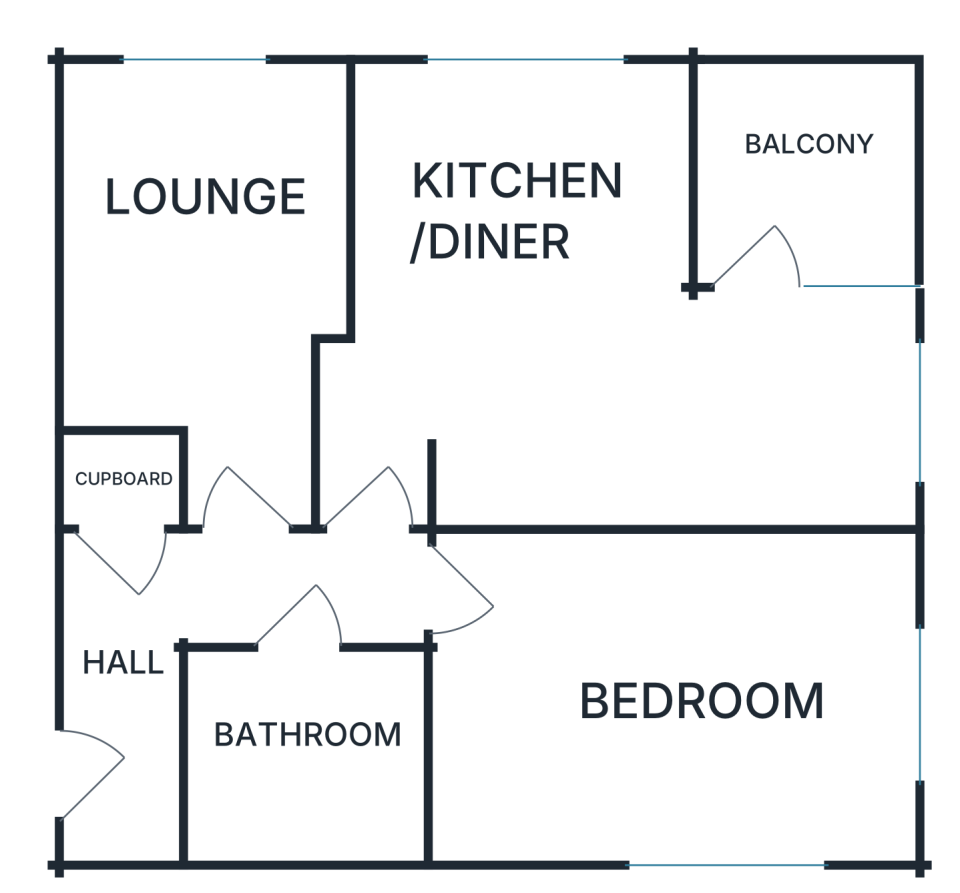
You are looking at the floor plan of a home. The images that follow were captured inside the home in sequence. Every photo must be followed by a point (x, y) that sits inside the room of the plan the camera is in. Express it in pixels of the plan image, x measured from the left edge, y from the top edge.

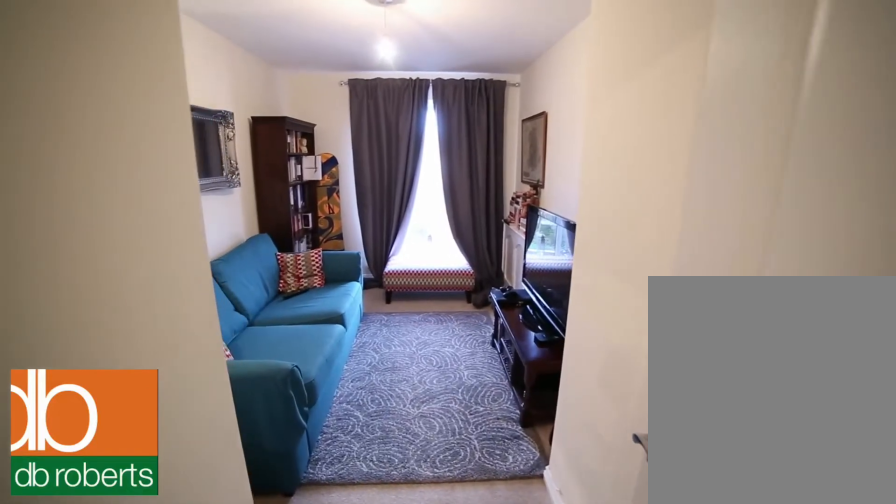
(206, 263)
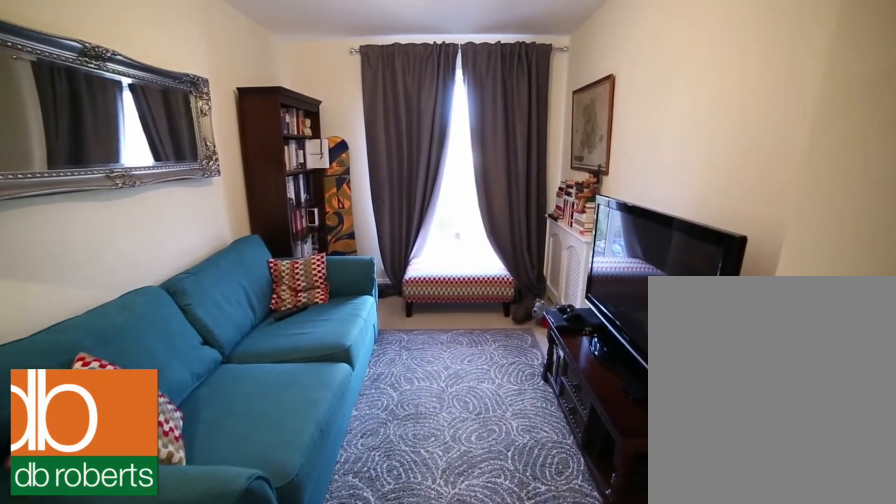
(206, 263)
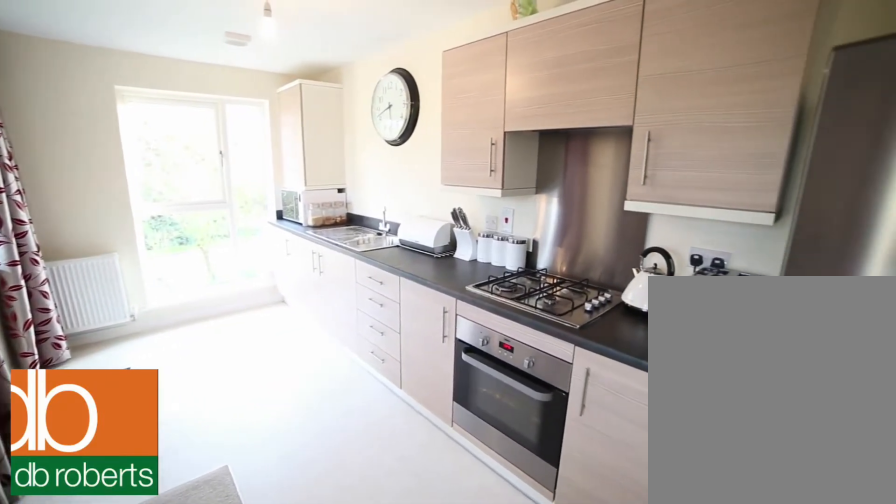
(608, 341)
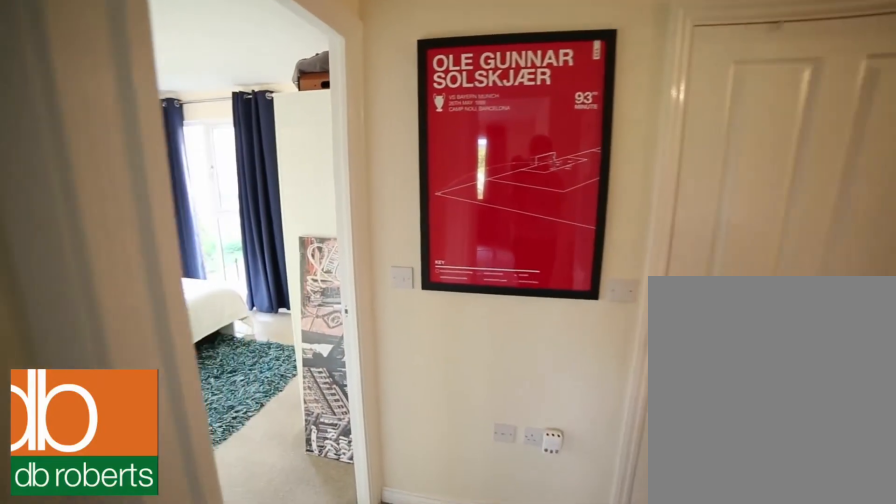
(228, 633)
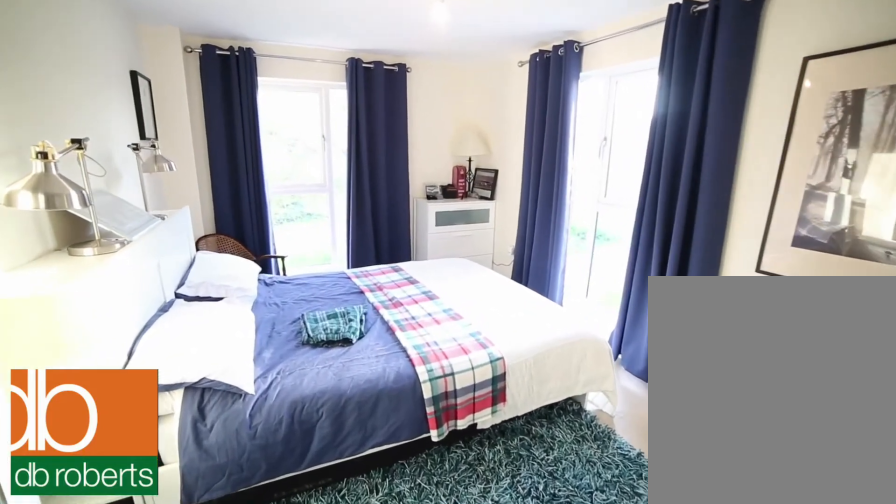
(672, 693)
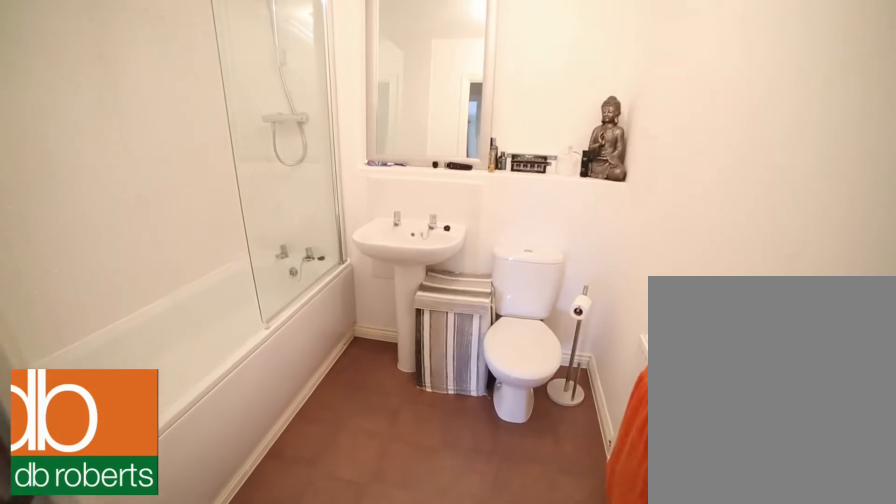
(305, 747)
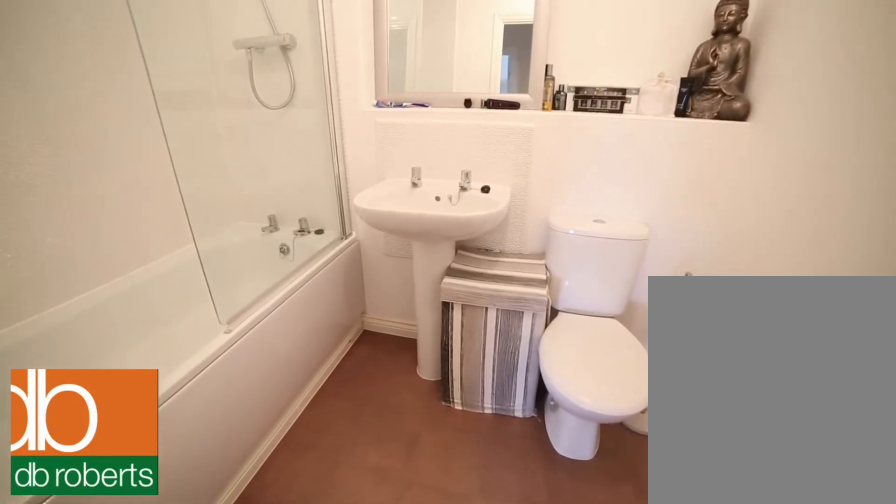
(305, 747)
